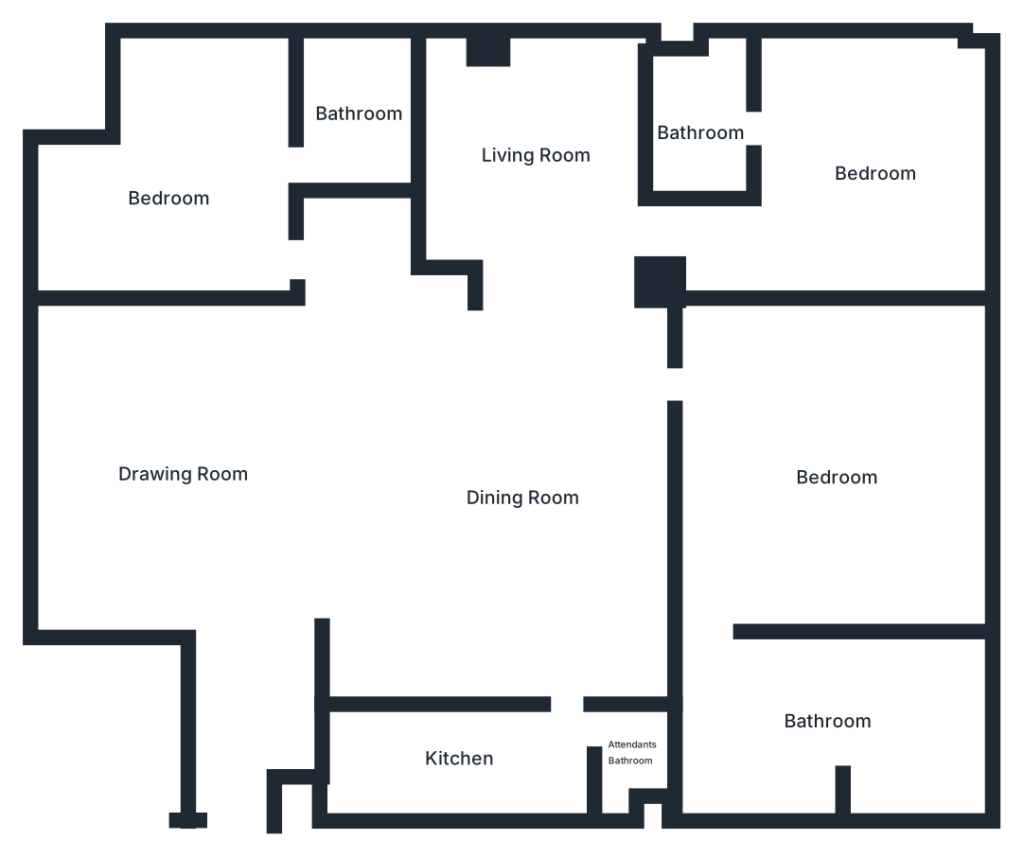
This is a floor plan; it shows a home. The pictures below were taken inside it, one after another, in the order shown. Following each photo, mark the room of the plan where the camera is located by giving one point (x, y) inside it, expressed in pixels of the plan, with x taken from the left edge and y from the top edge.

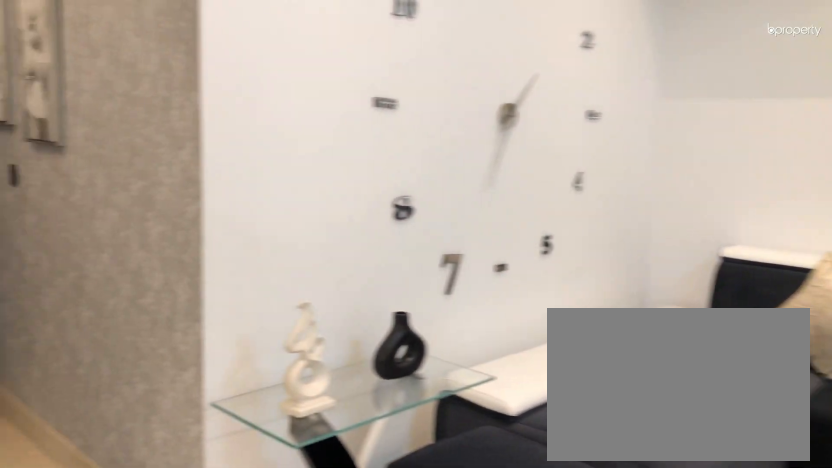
(181, 474)
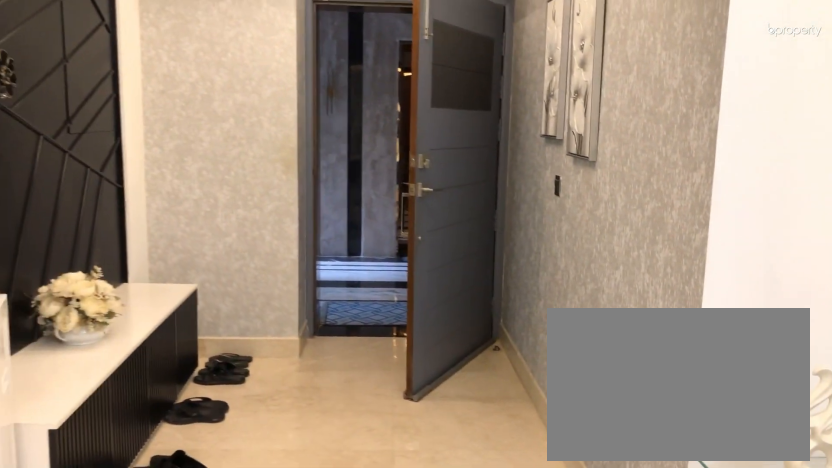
(181, 474)
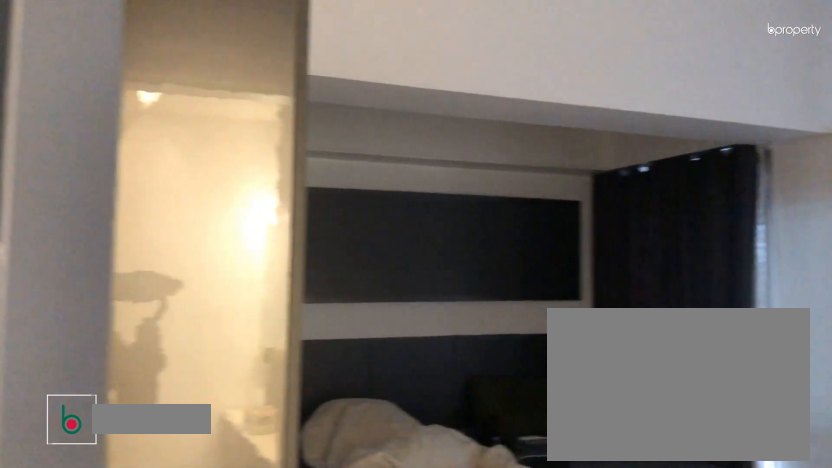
(175, 198)
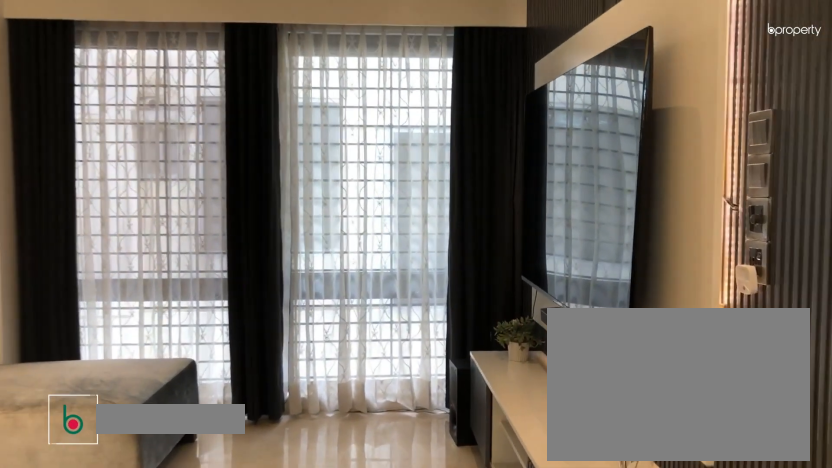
(533, 157)
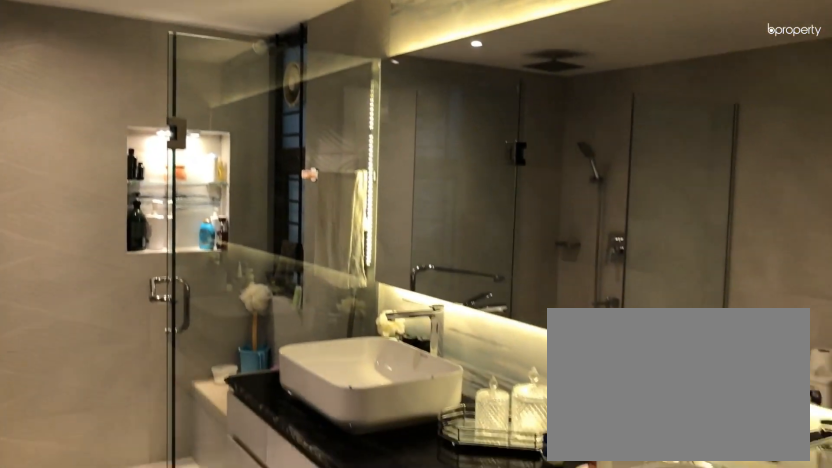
(827, 723)
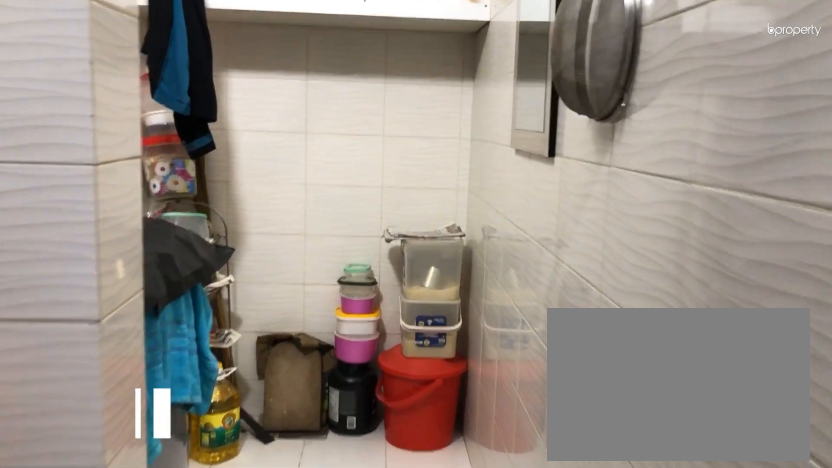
(463, 761)
